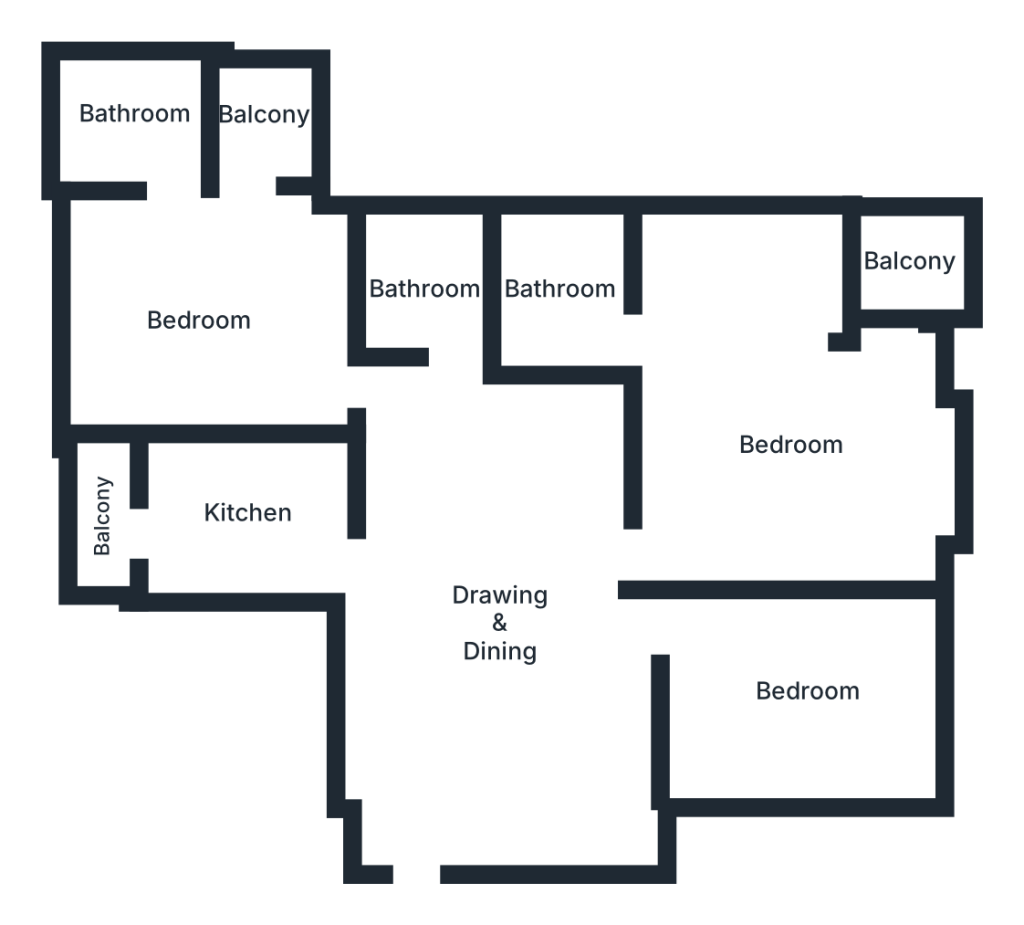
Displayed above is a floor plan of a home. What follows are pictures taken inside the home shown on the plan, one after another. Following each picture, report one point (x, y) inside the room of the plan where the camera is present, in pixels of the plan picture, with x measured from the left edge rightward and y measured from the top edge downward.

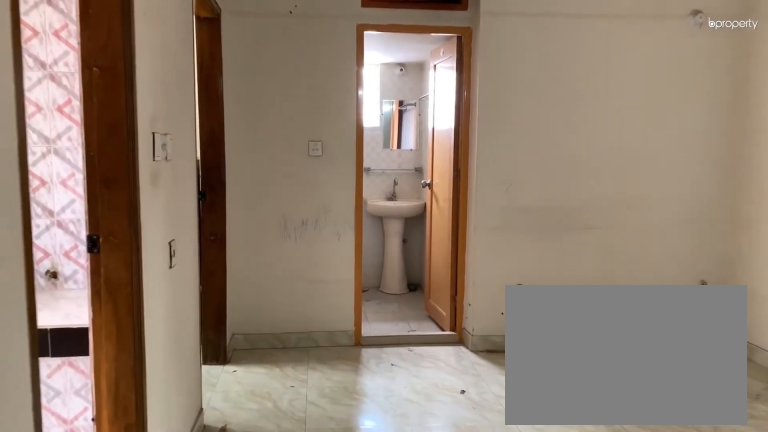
(505, 635)
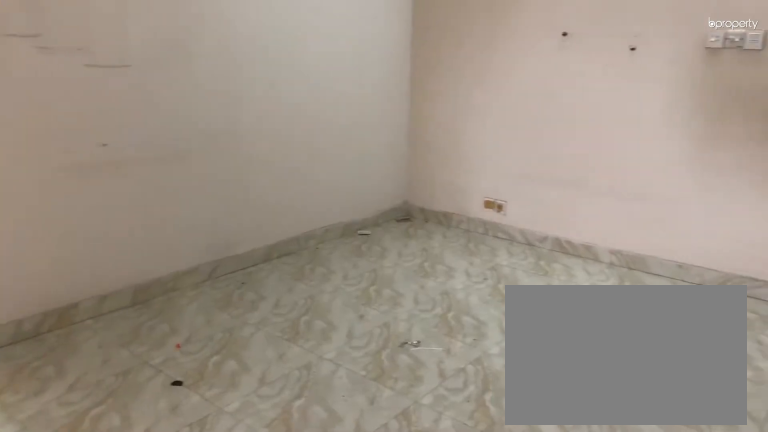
(504, 634)
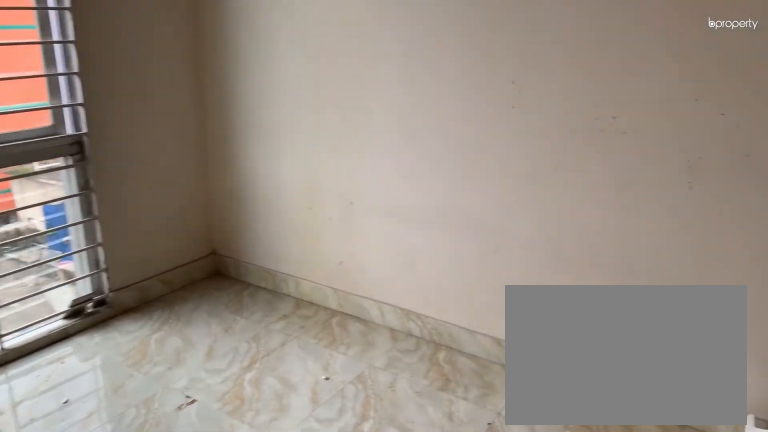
(811, 689)
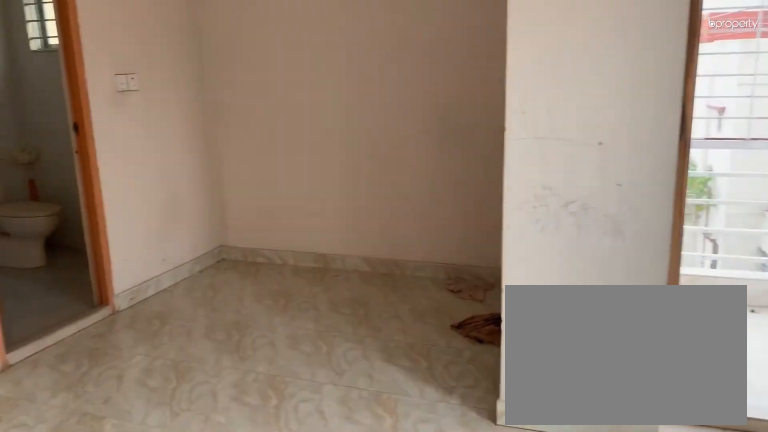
(790, 454)
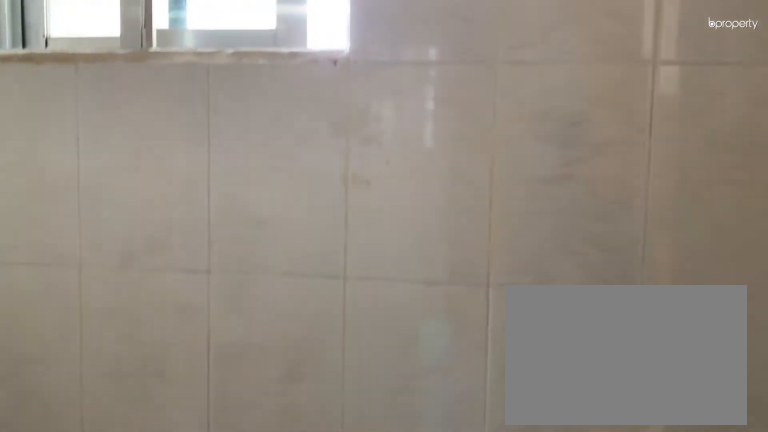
(565, 288)
